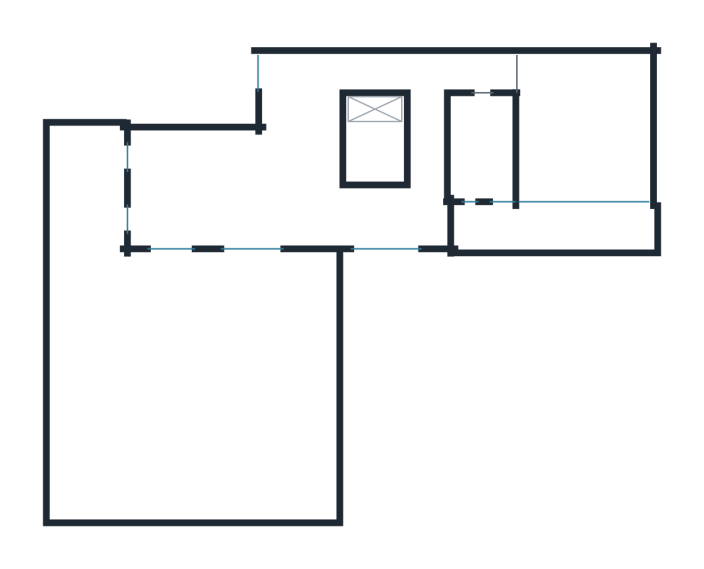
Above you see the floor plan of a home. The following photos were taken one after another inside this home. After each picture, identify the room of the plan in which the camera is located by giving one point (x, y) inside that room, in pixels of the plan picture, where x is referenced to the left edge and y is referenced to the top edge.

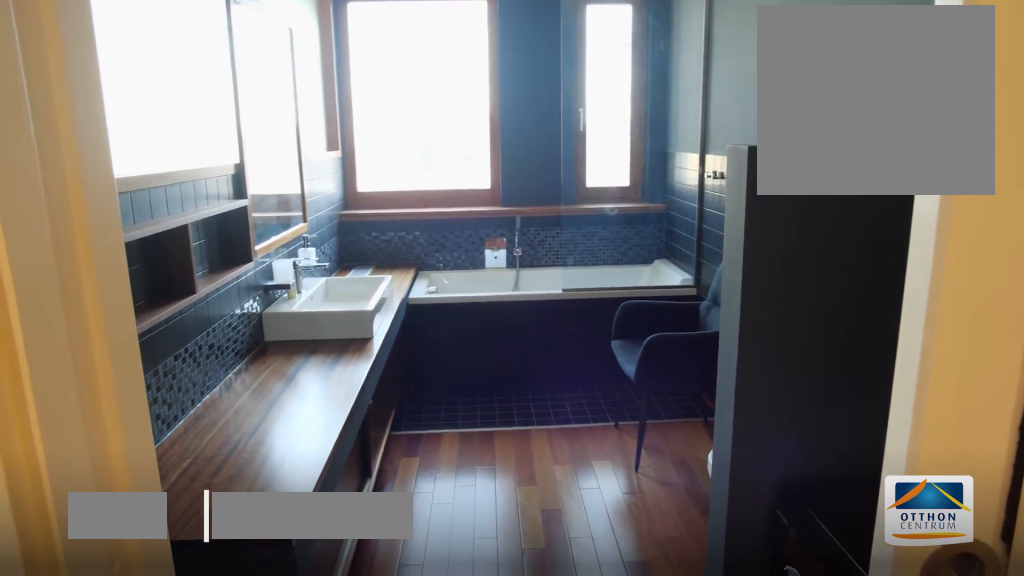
(481, 143)
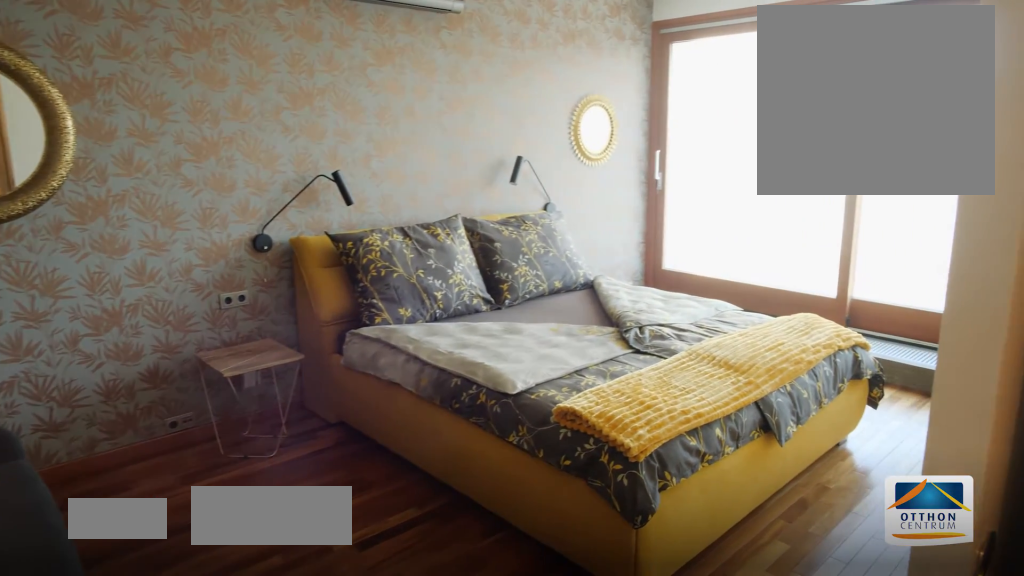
(587, 143)
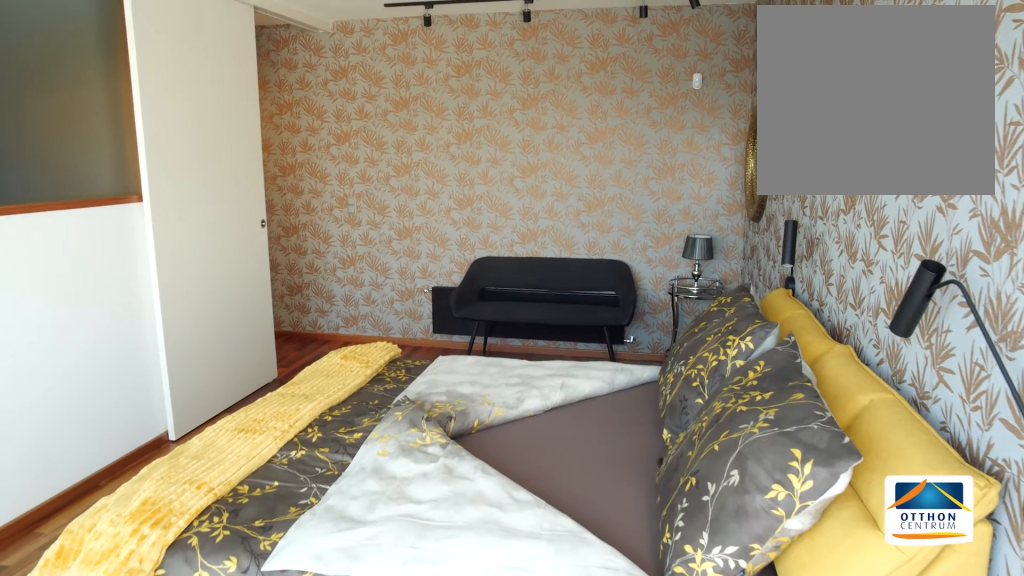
(586, 144)
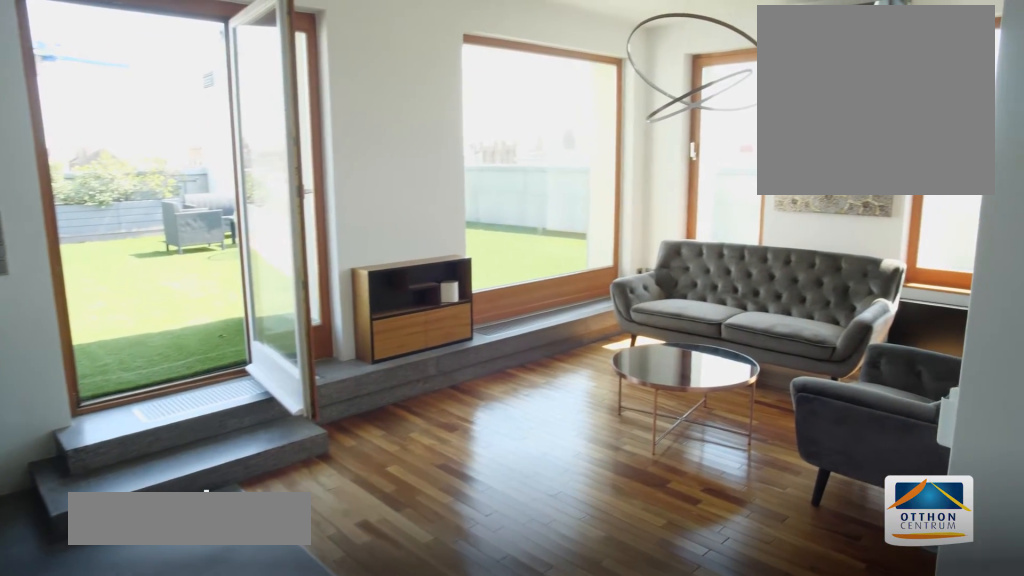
(202, 184)
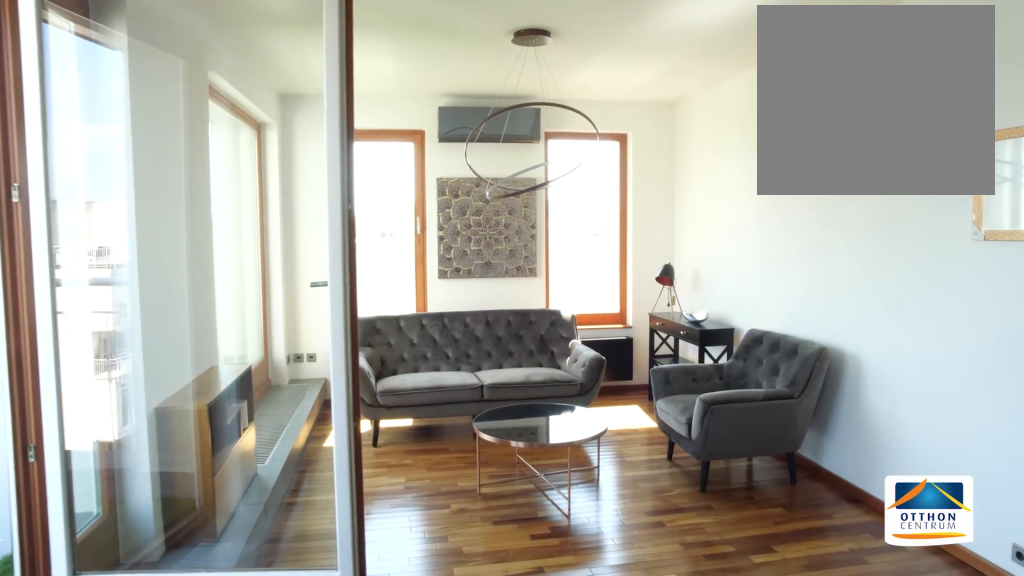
(202, 184)
